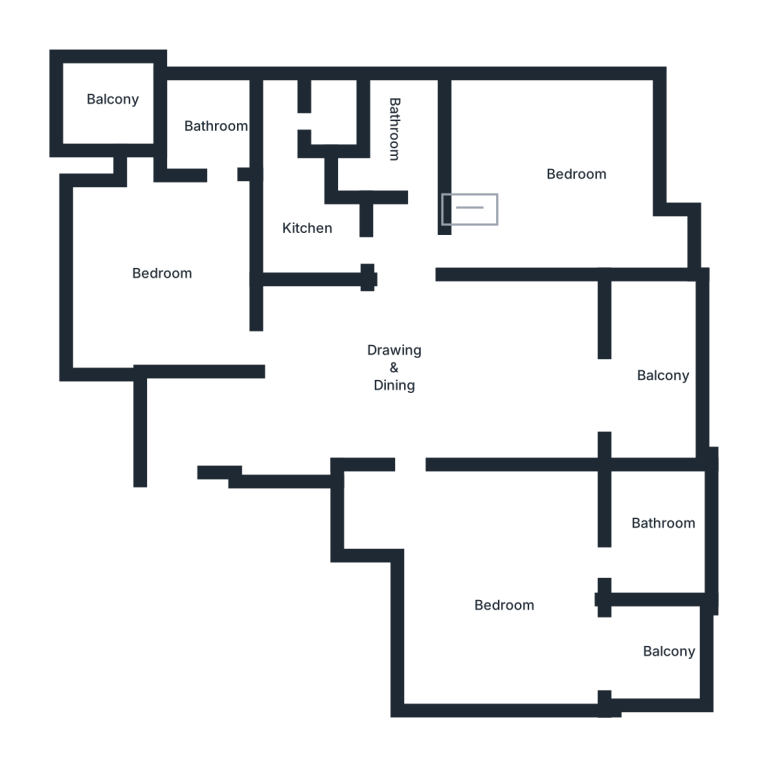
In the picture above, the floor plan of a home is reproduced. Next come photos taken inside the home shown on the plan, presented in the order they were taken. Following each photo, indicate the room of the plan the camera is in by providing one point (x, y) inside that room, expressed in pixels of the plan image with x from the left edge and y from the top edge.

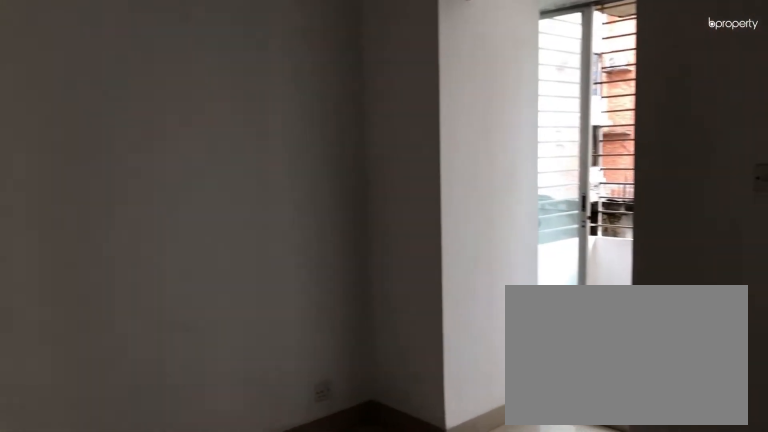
(168, 269)
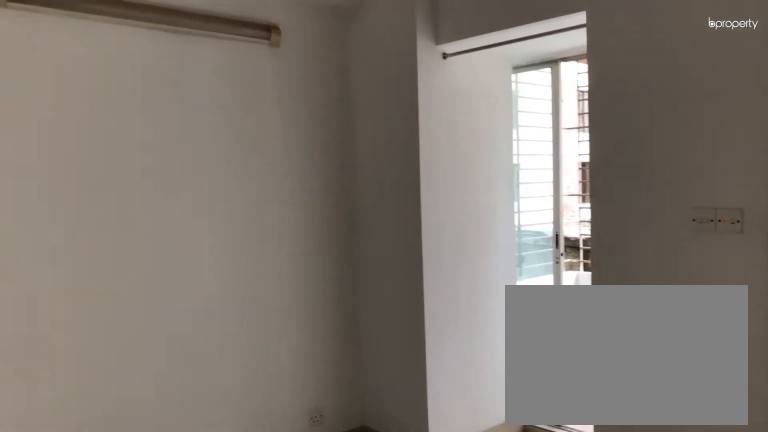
(168, 269)
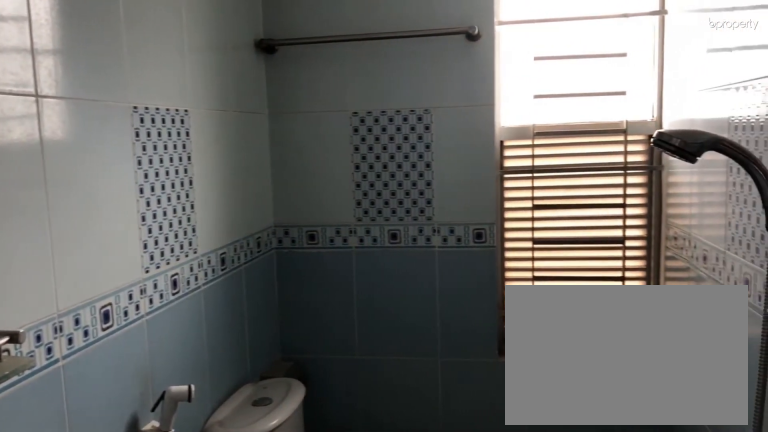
(215, 125)
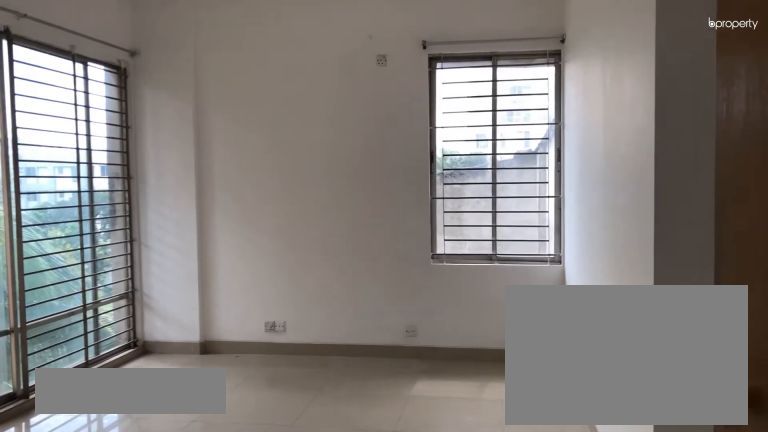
(506, 601)
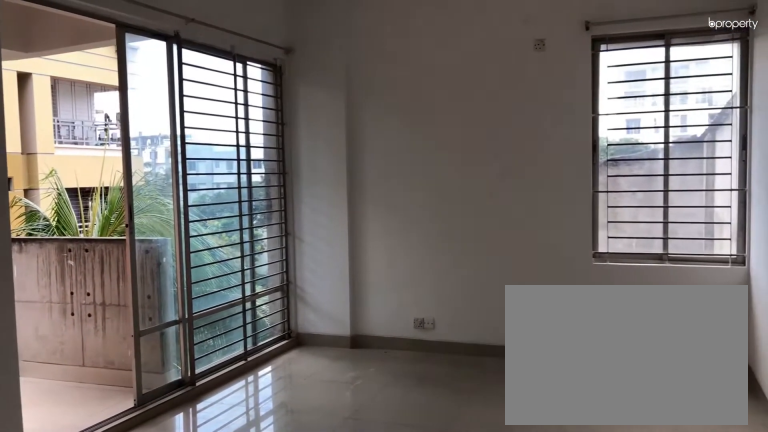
(506, 601)
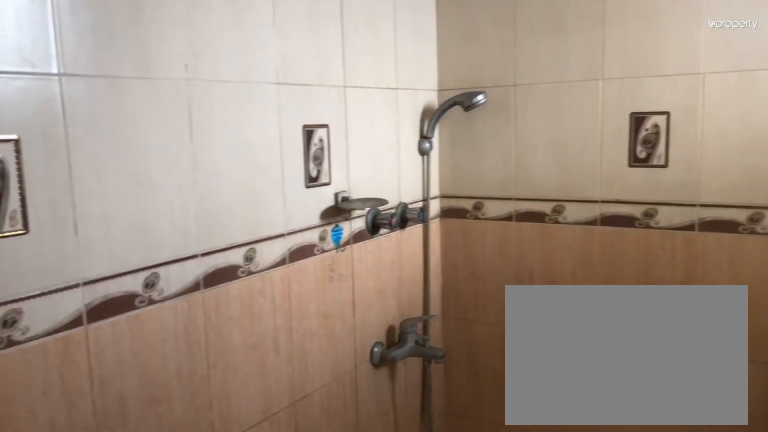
(663, 524)
